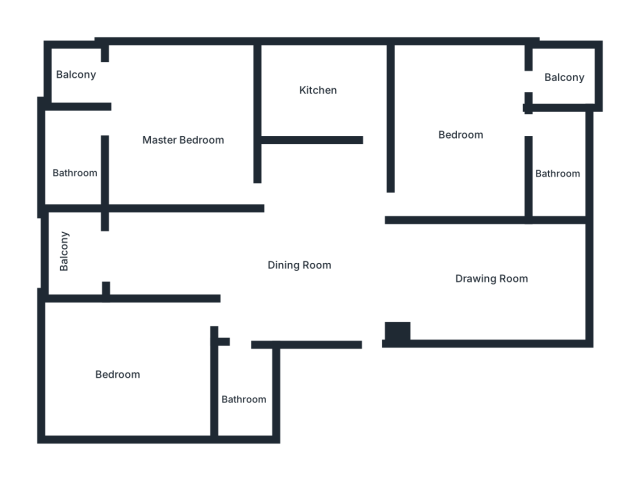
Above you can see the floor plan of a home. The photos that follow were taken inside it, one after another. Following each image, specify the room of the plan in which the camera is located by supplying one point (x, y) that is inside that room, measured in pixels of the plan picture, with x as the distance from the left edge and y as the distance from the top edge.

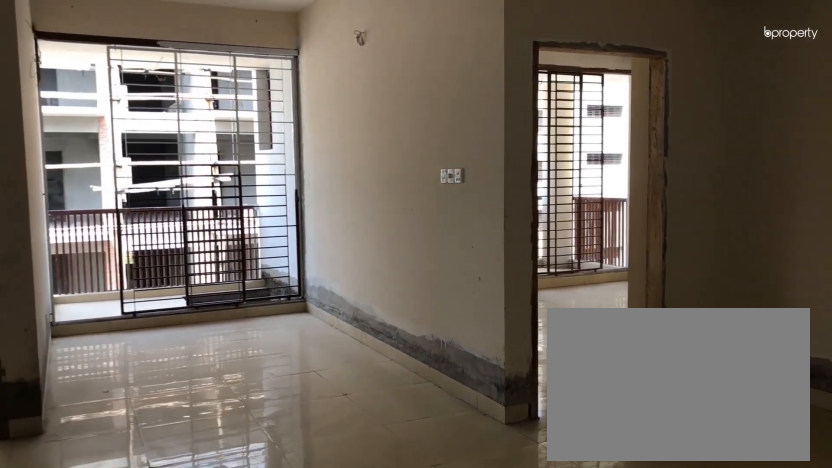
(279, 269)
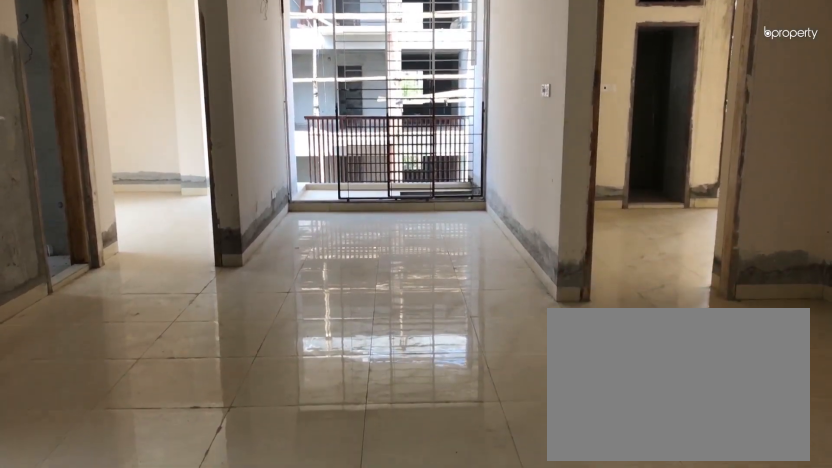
(279, 269)
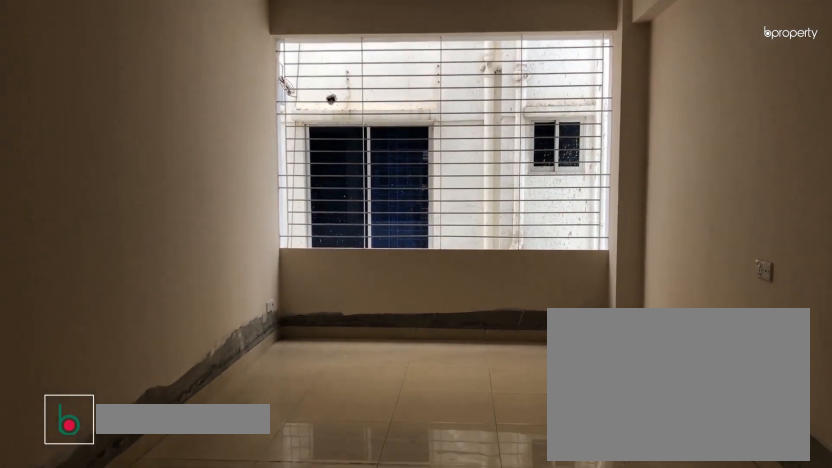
(492, 280)
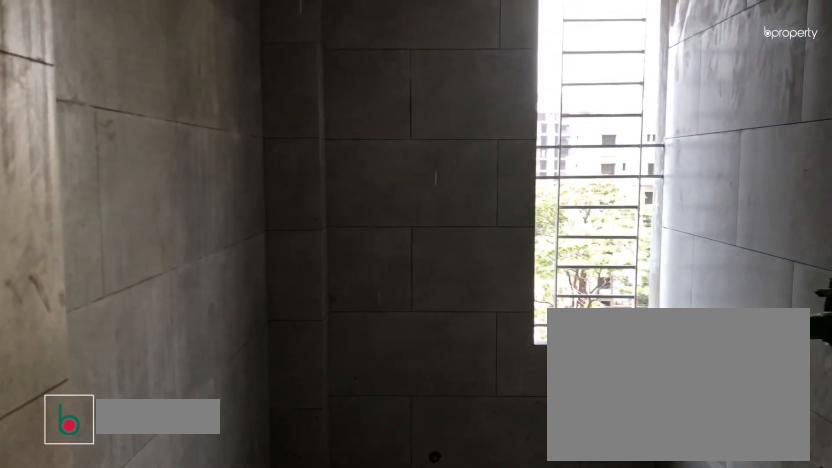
(243, 385)
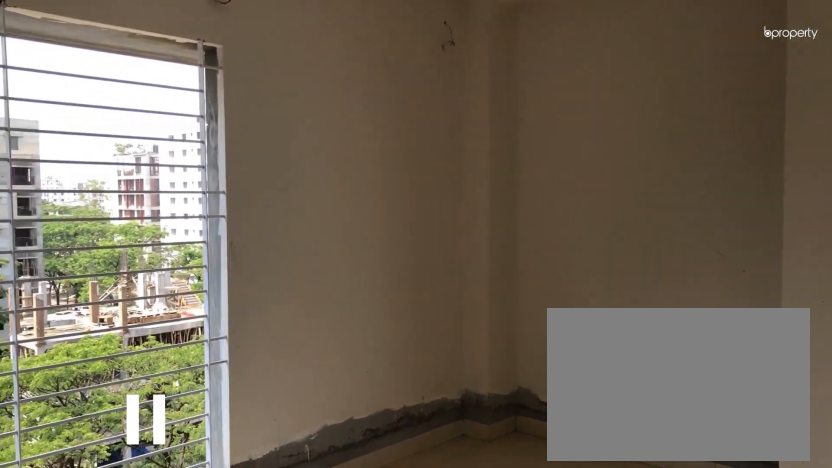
(132, 359)
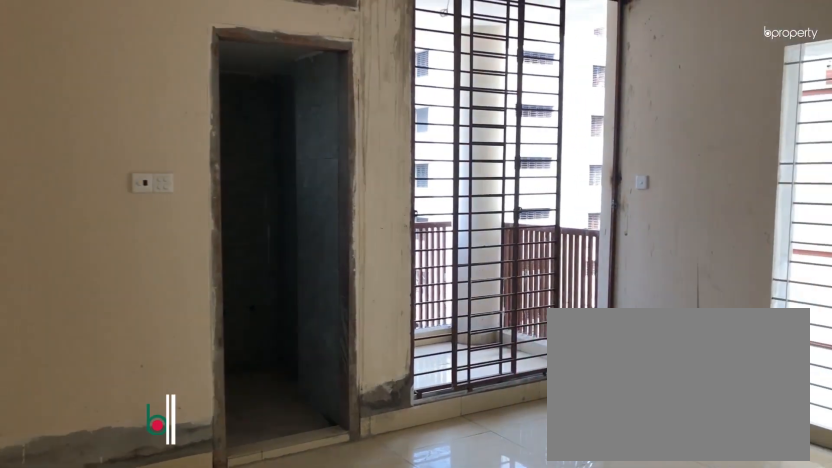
(182, 126)
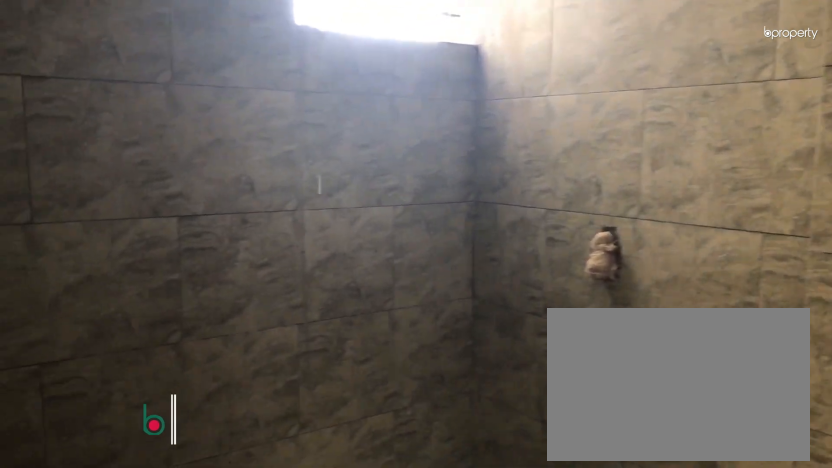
(75, 155)
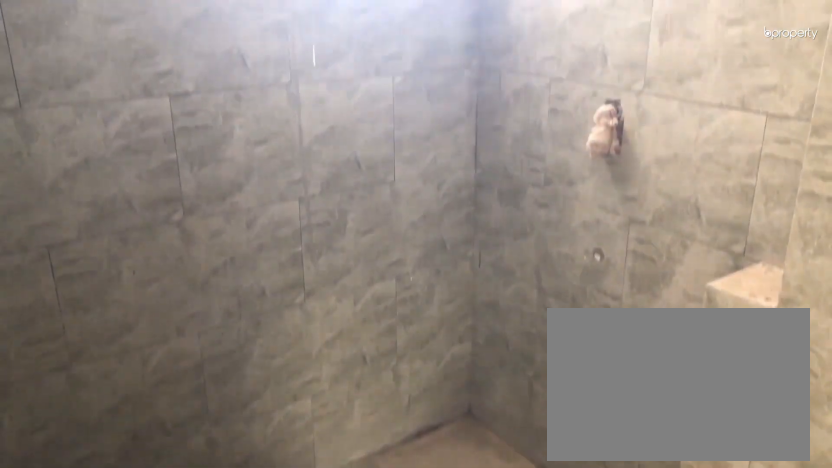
(75, 155)
